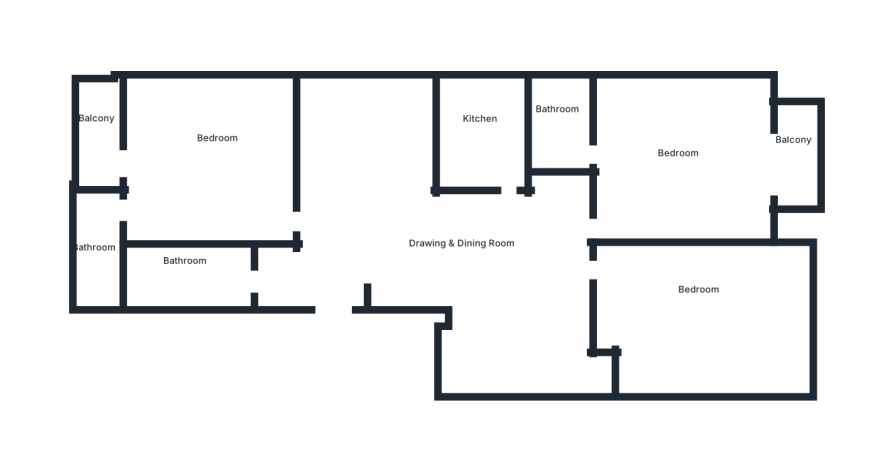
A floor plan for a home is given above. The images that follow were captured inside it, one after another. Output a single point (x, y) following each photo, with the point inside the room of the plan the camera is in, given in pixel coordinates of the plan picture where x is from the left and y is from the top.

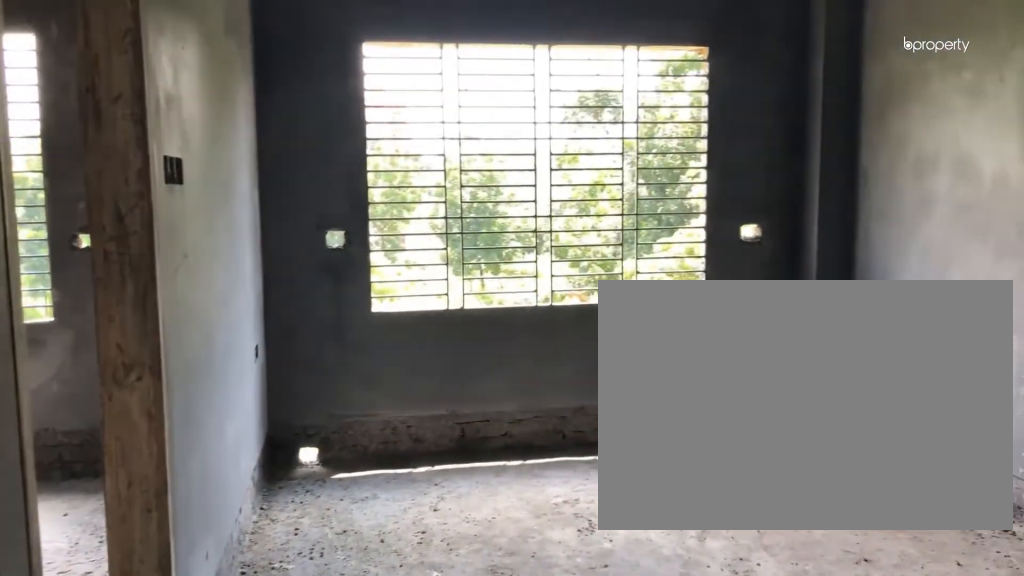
(352, 284)
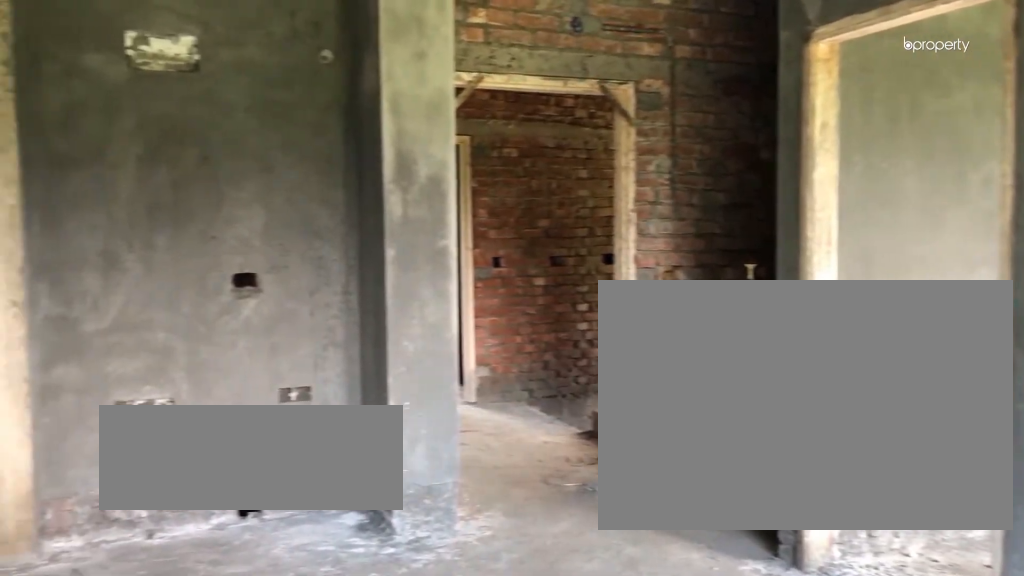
(402, 246)
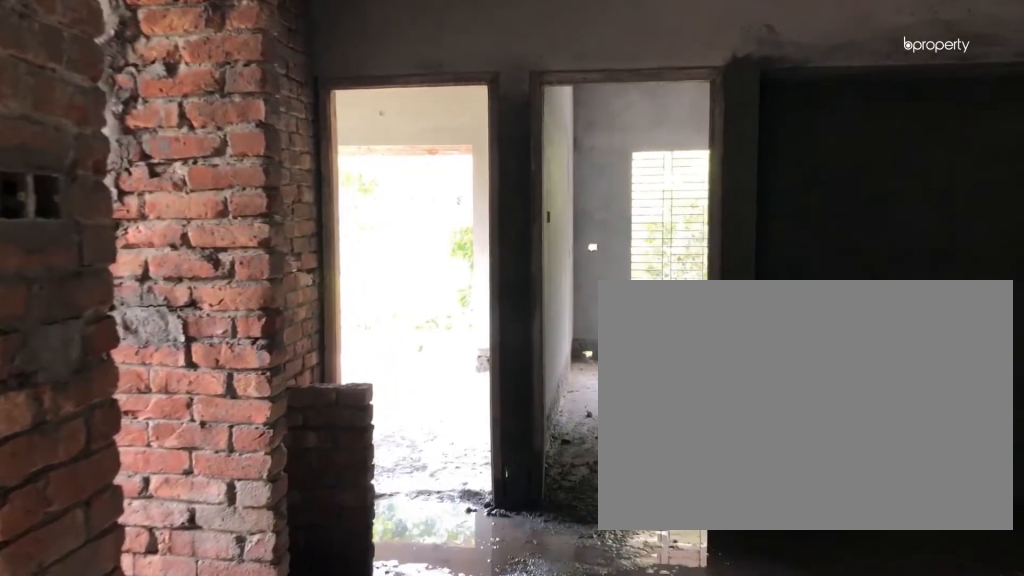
(497, 268)
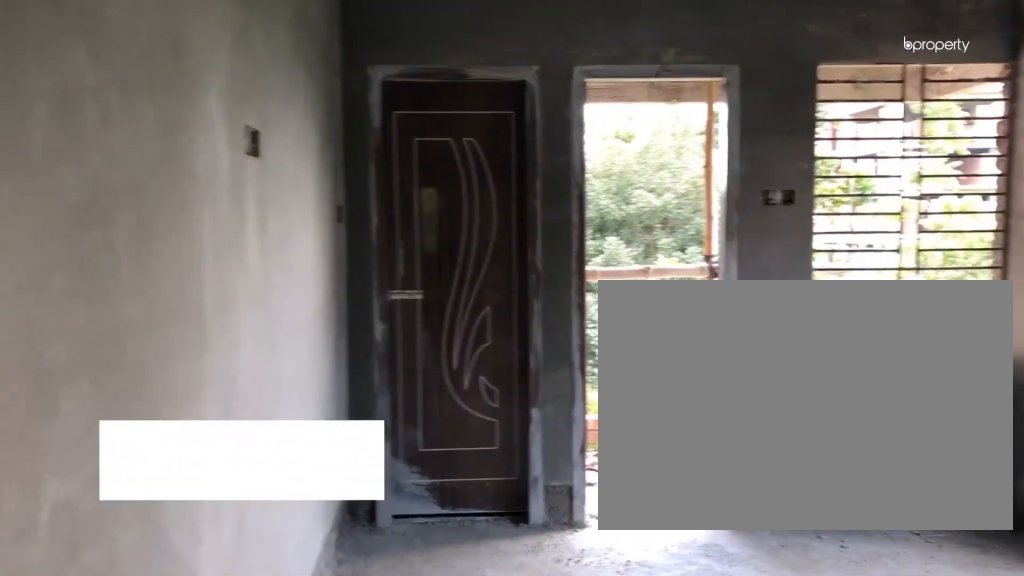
(219, 153)
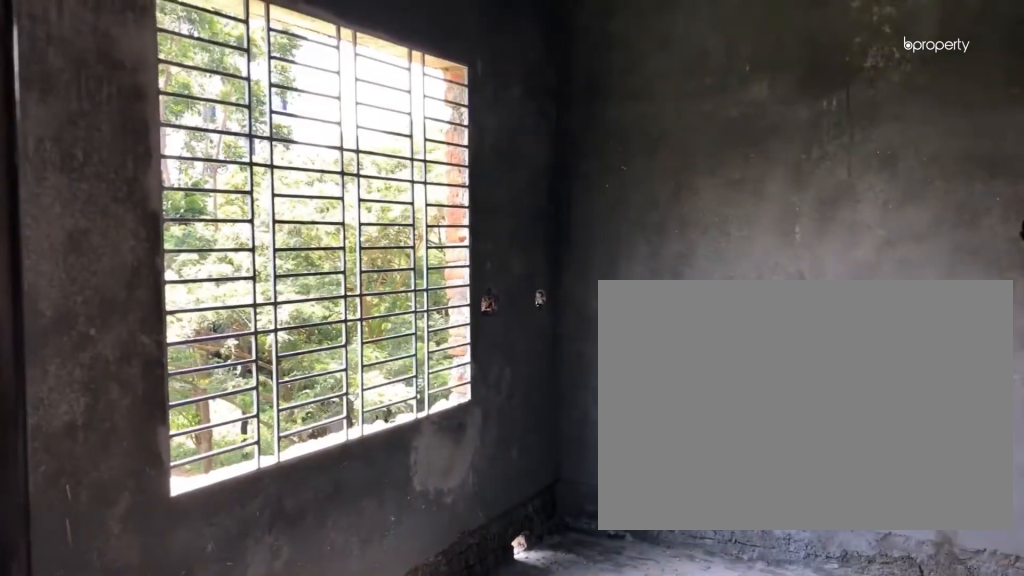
(218, 154)
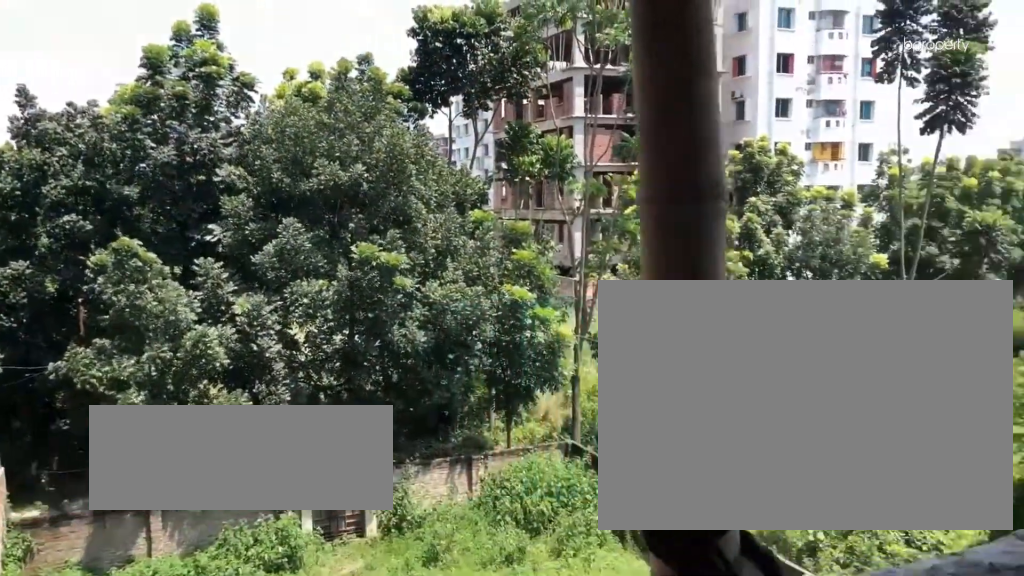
(108, 132)
